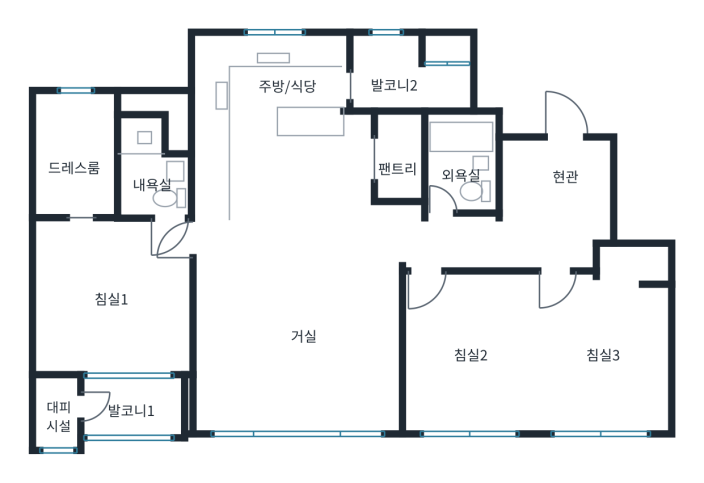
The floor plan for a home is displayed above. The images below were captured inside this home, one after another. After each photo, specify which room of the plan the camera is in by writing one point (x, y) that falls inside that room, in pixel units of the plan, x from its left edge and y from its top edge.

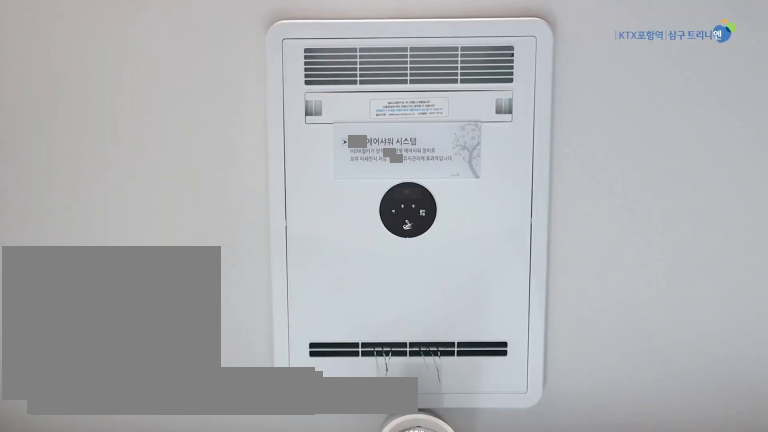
(555, 182)
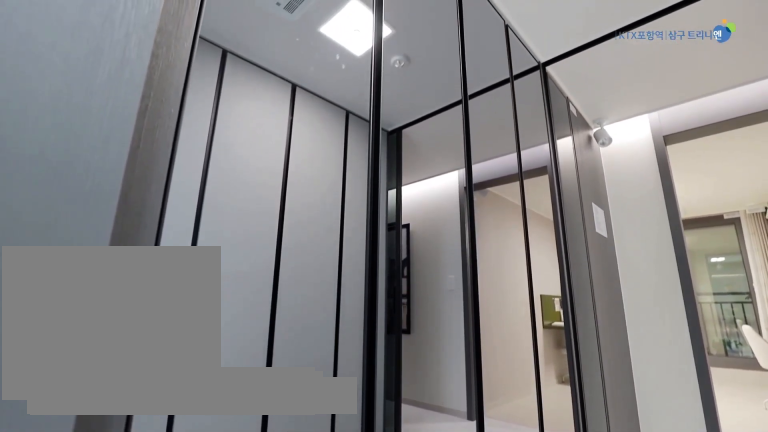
(553, 182)
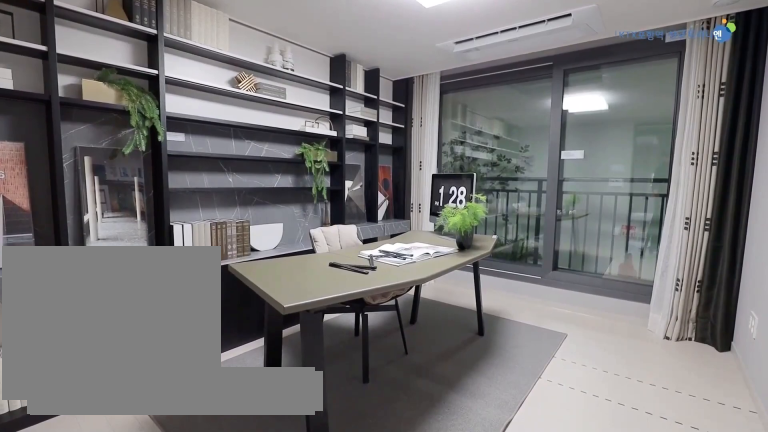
(472, 350)
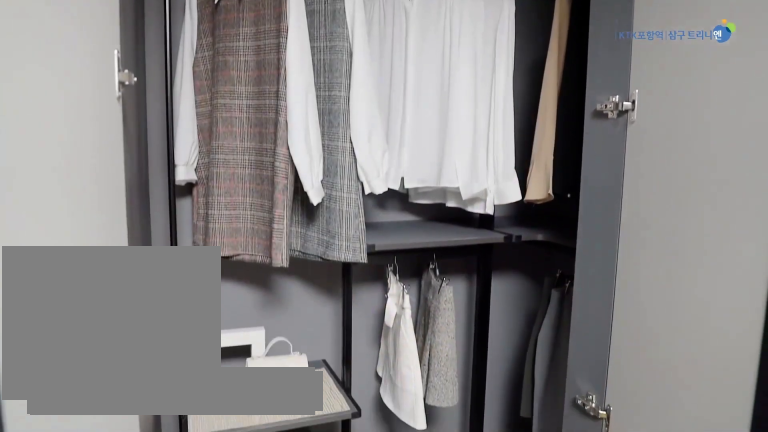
(604, 343)
